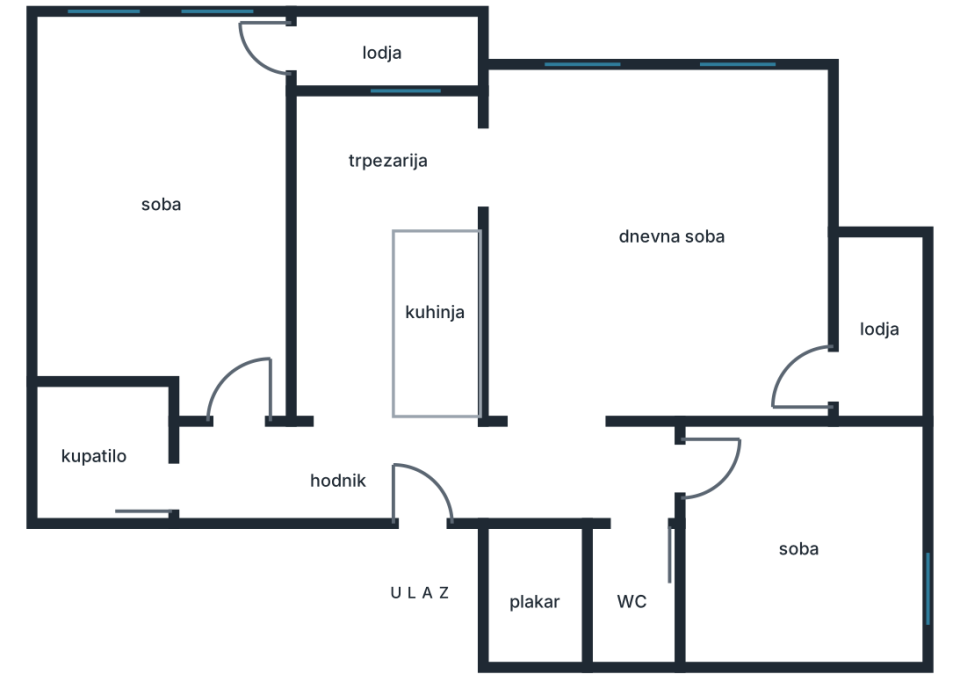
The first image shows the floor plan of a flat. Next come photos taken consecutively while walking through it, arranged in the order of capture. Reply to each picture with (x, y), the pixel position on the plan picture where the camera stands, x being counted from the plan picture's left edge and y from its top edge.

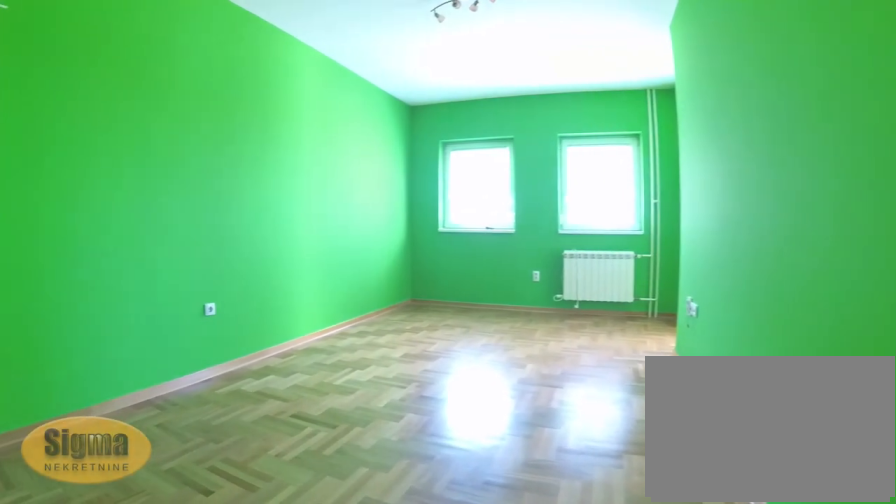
(245, 430)
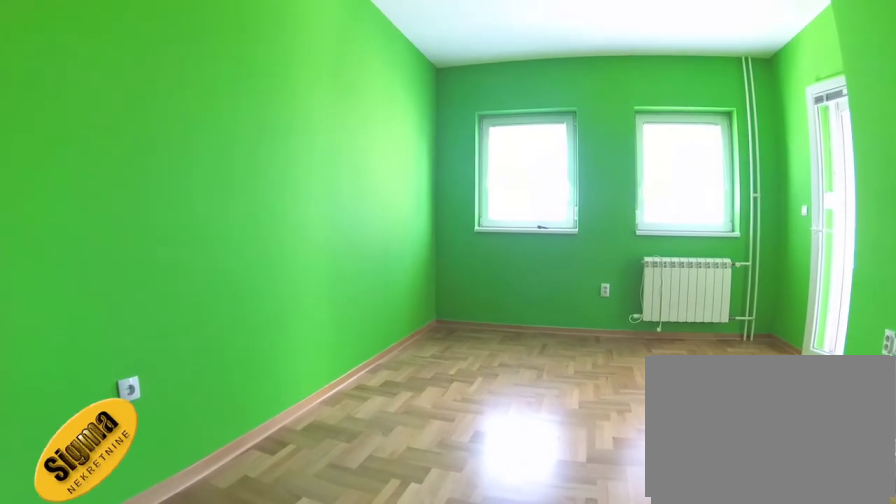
(155, 300)
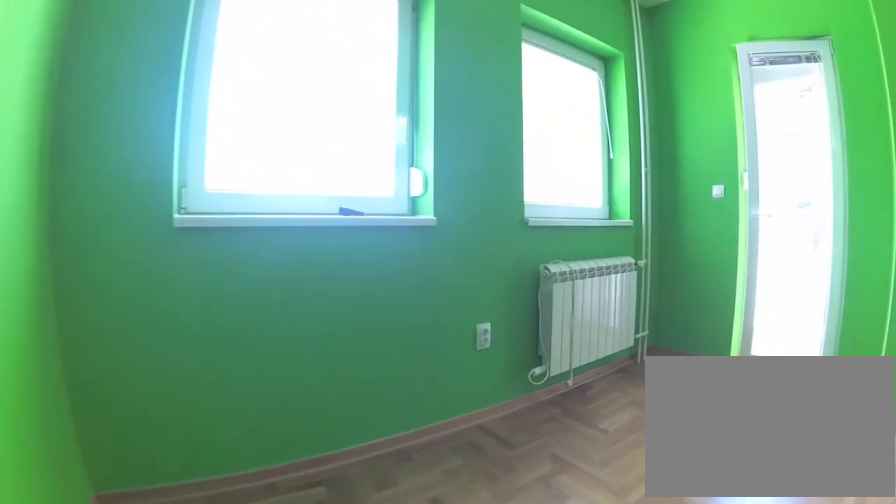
(94, 141)
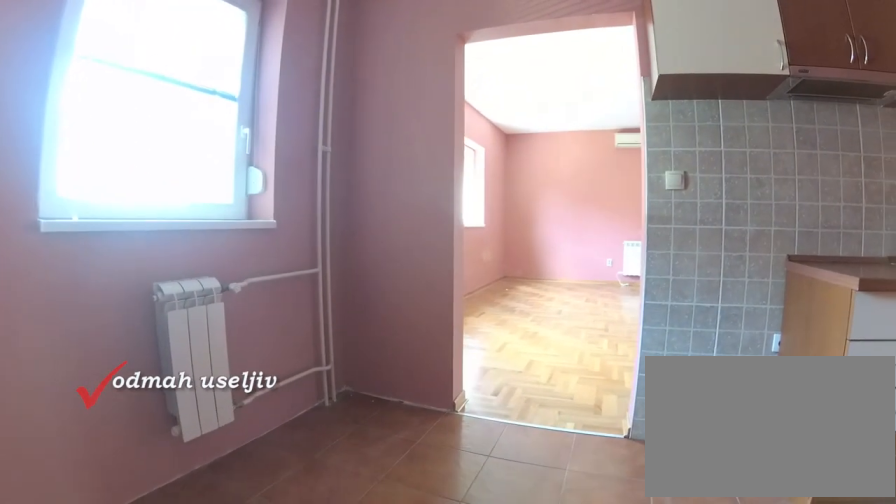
(321, 225)
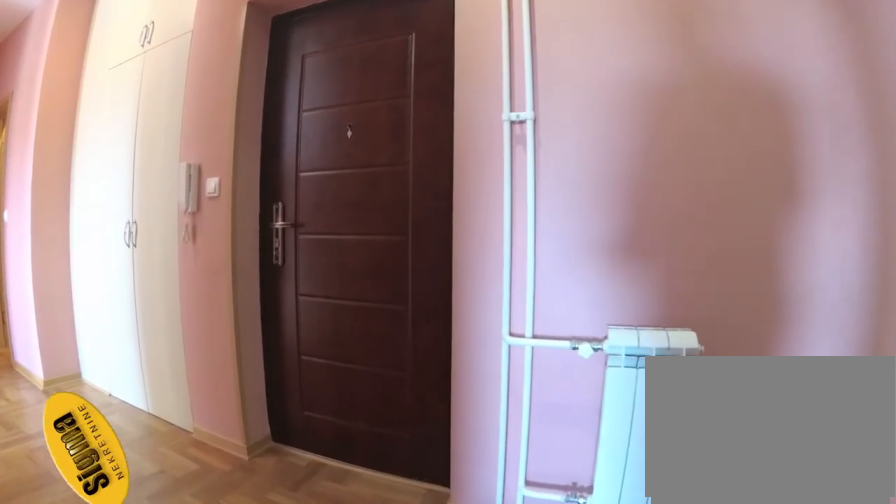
(331, 416)
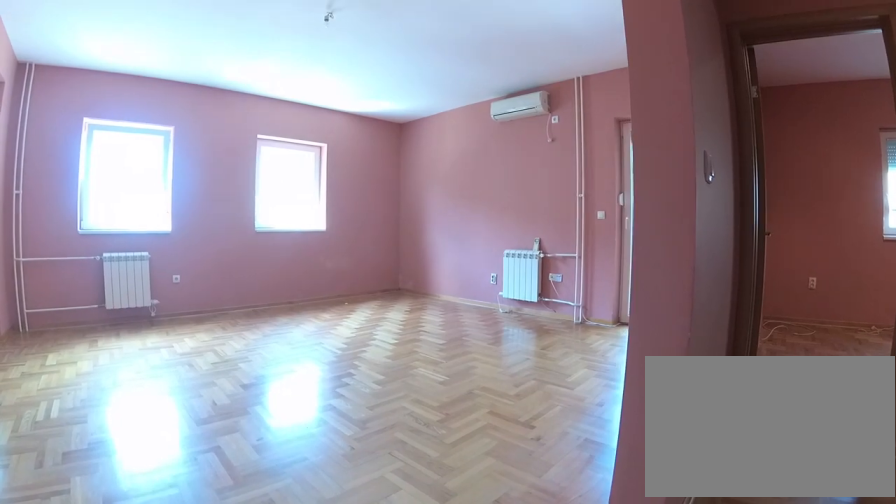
(526, 475)
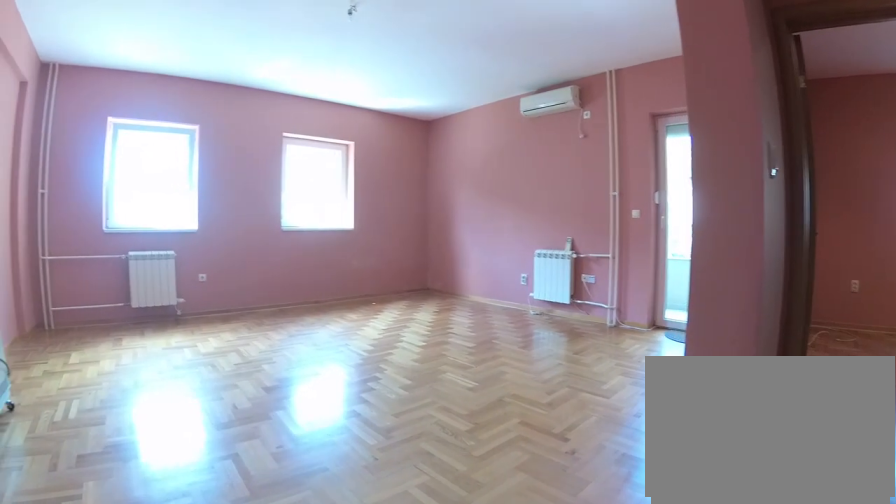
(533, 464)
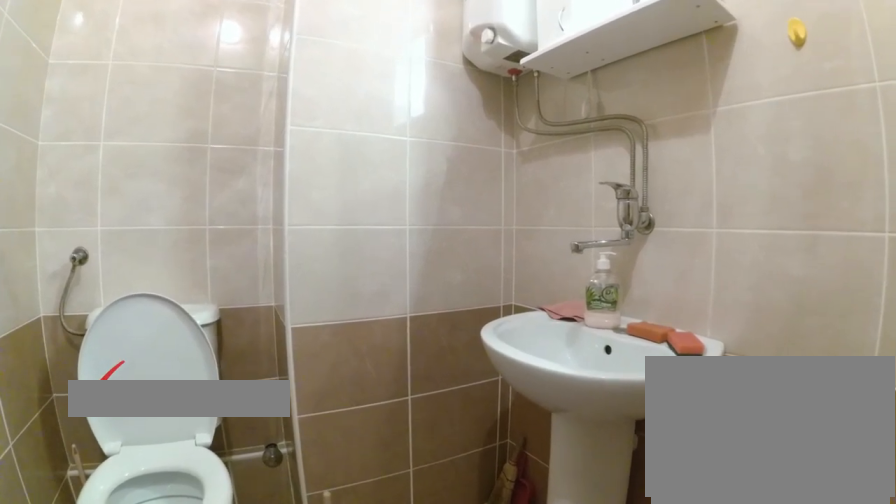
(629, 519)
